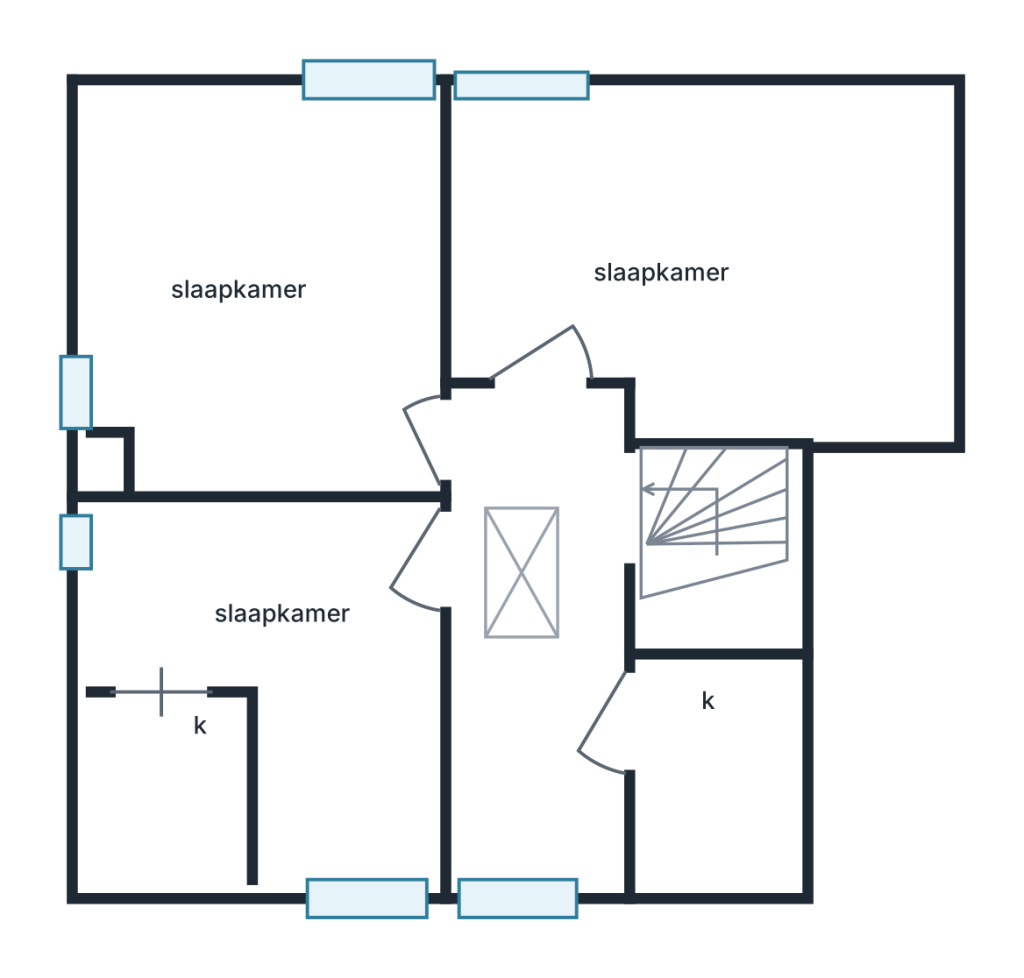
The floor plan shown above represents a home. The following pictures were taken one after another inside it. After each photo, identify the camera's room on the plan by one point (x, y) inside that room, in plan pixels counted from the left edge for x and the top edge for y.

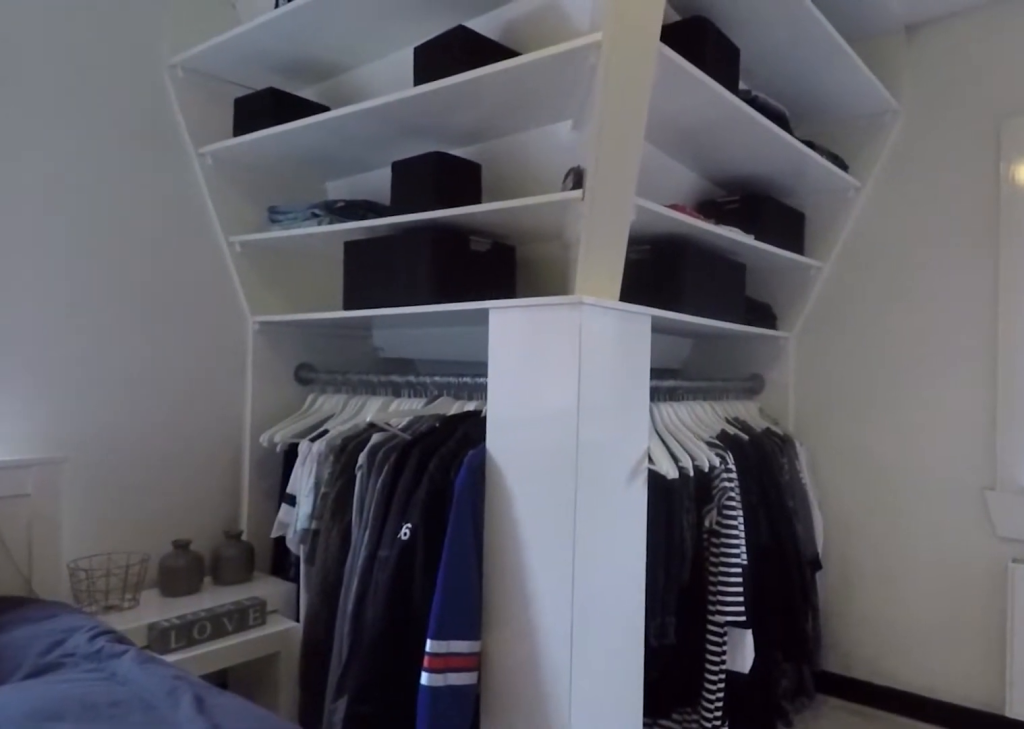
(295, 663)
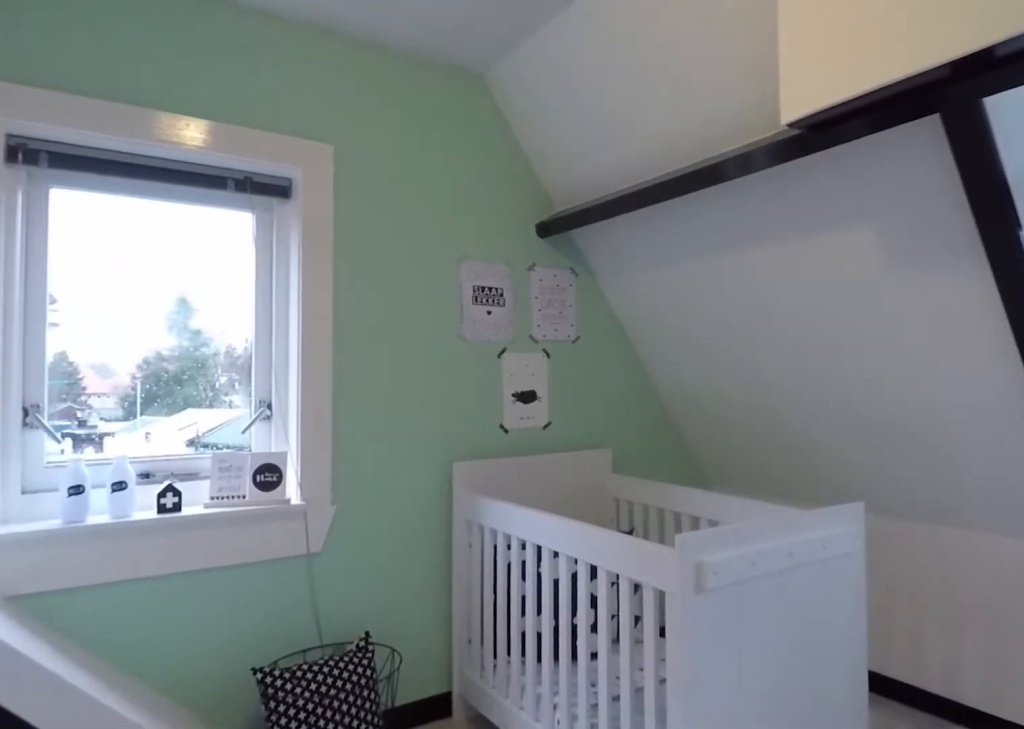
(267, 293)
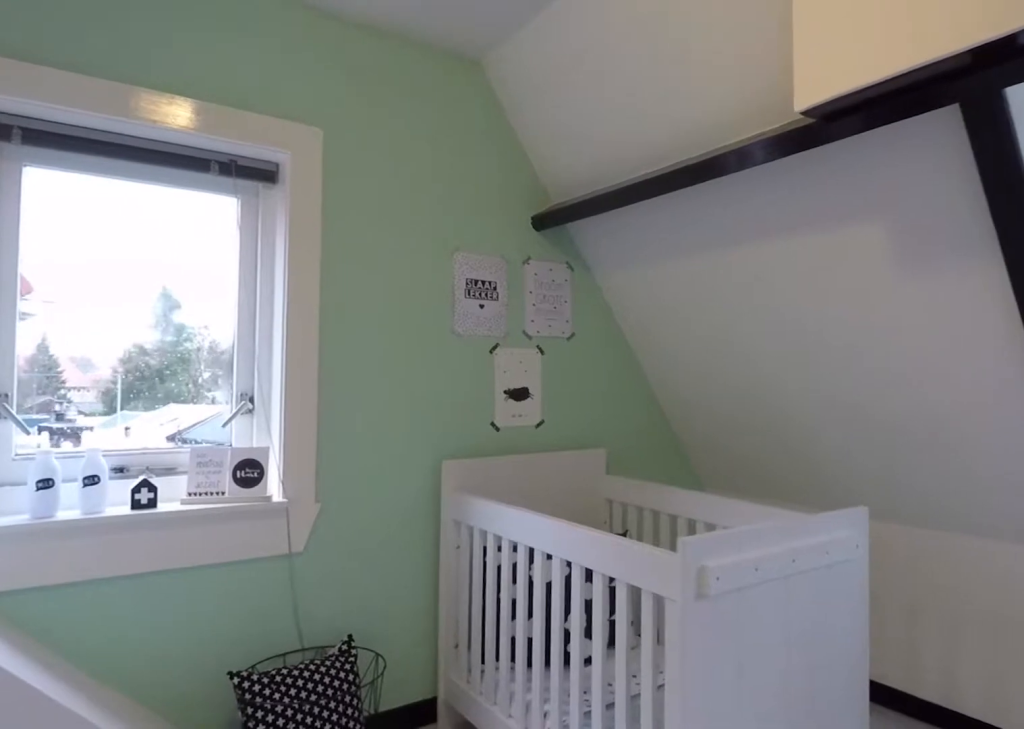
(267, 293)
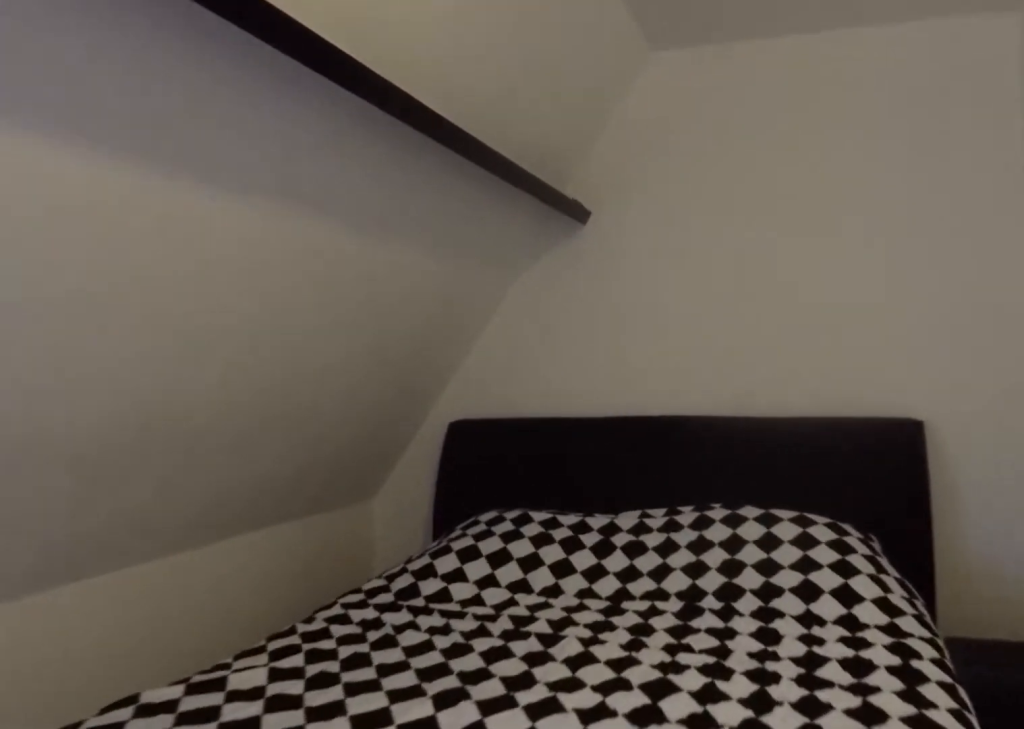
(471, 257)
